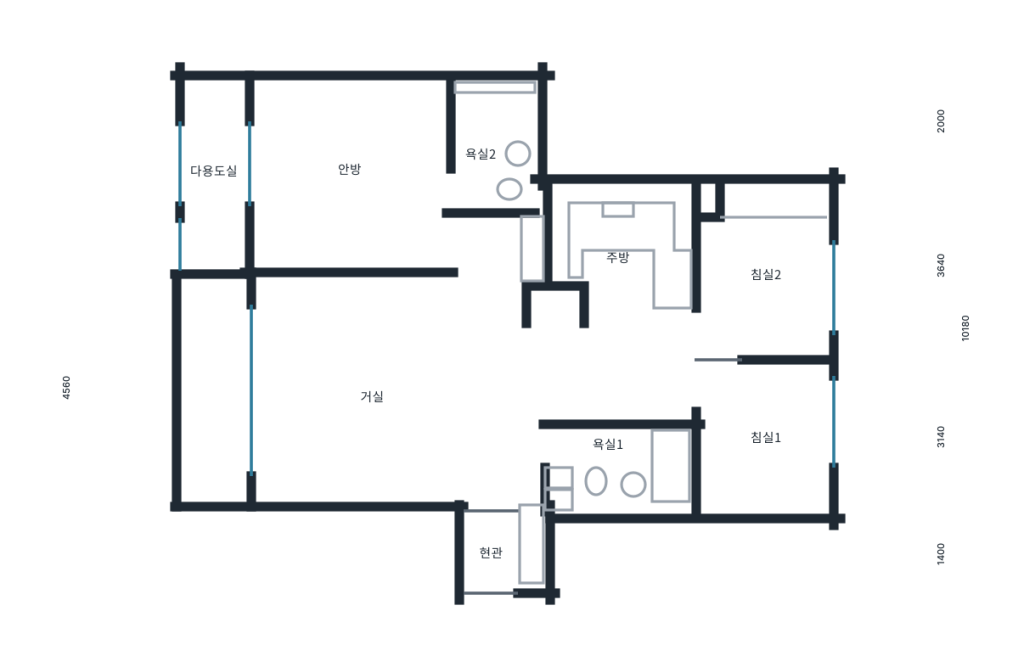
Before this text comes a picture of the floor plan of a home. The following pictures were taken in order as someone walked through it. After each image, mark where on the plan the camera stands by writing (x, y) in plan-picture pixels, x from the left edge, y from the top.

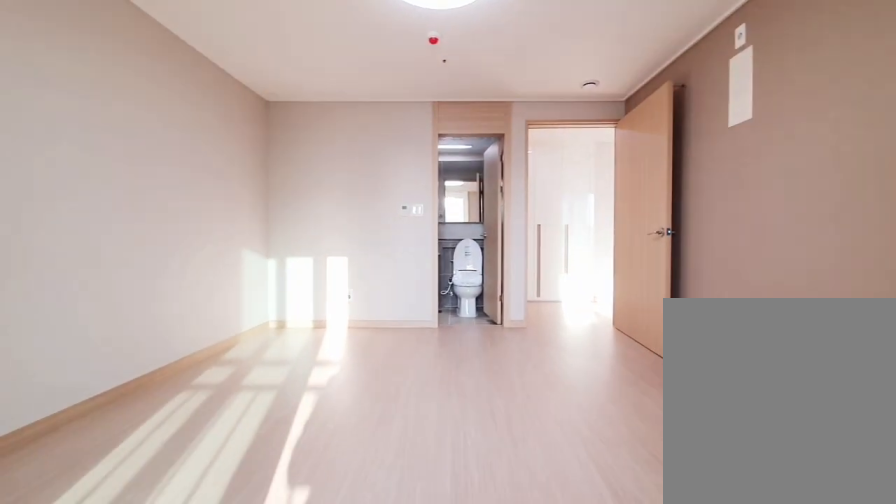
(335, 213)
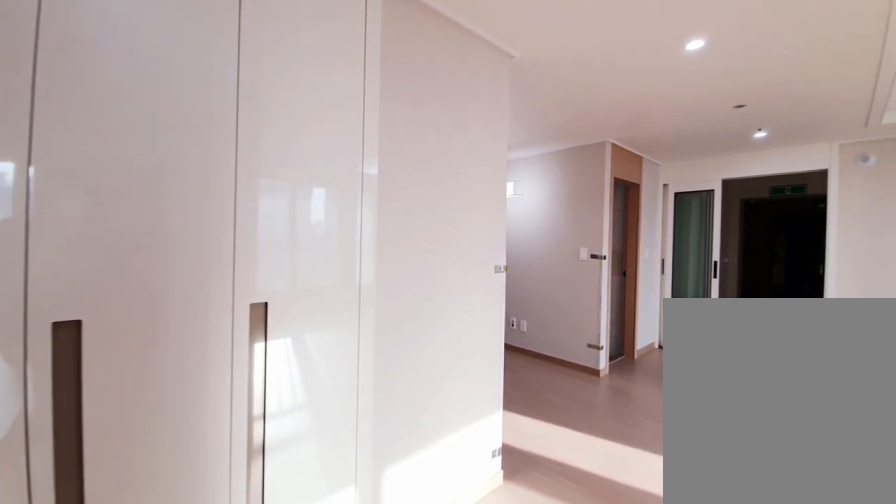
(483, 264)
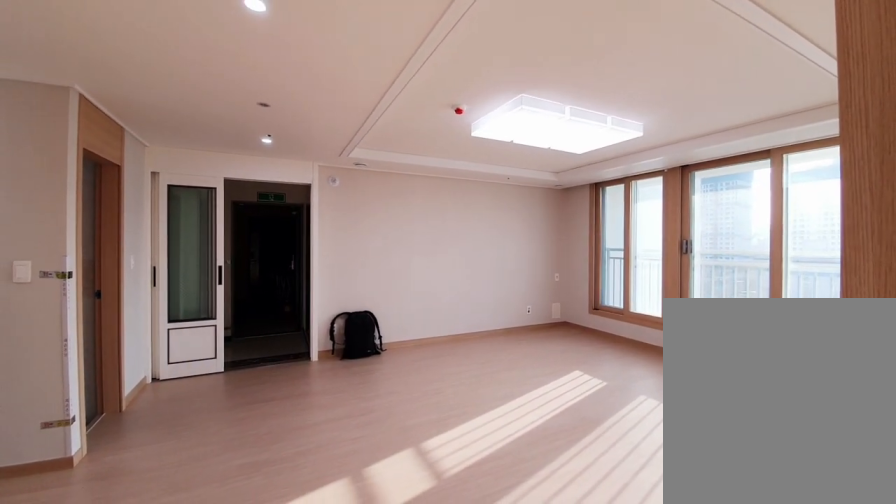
(484, 265)
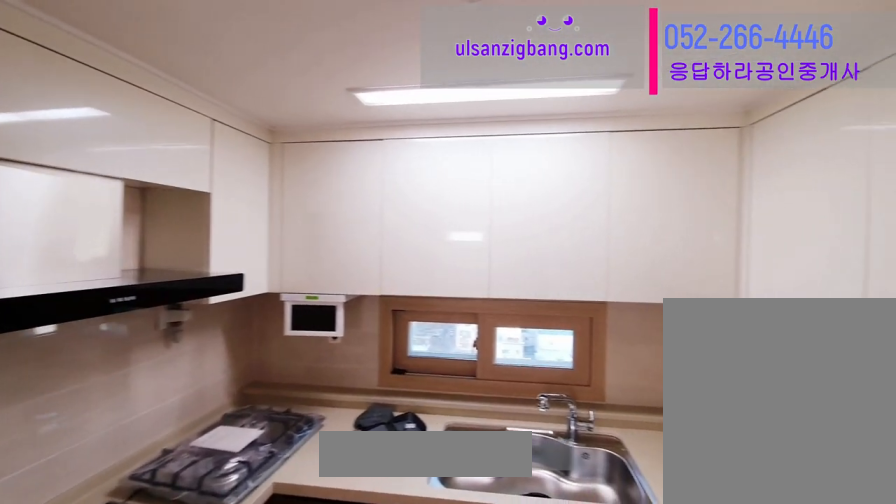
(625, 268)
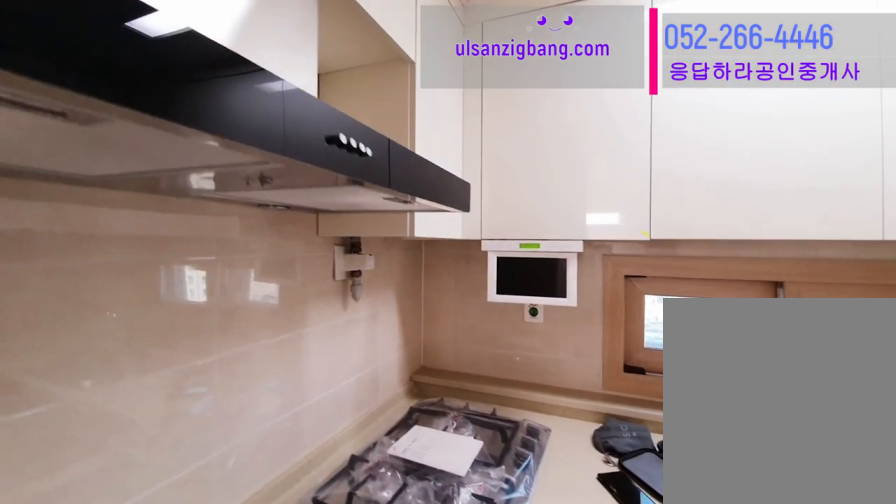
(625, 268)
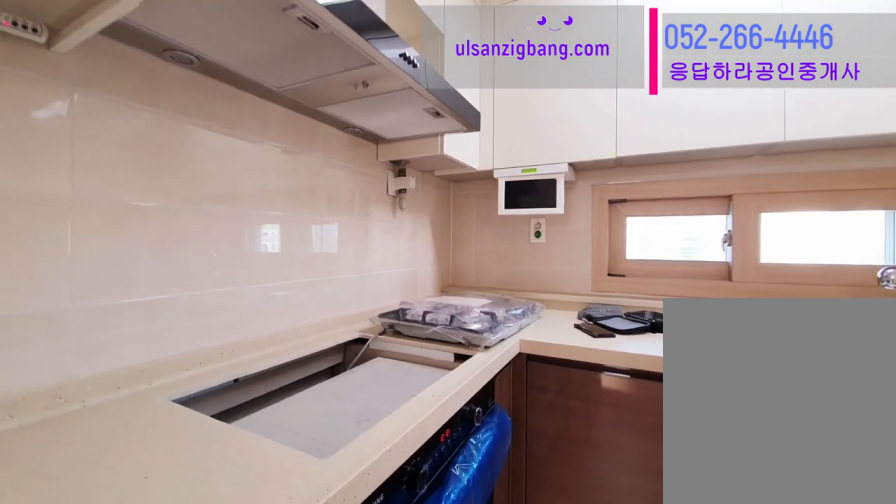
(626, 270)
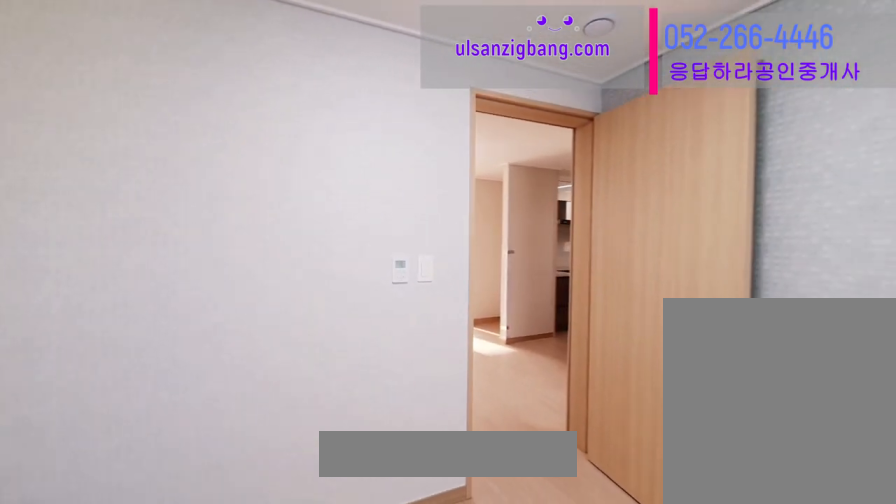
(774, 434)
